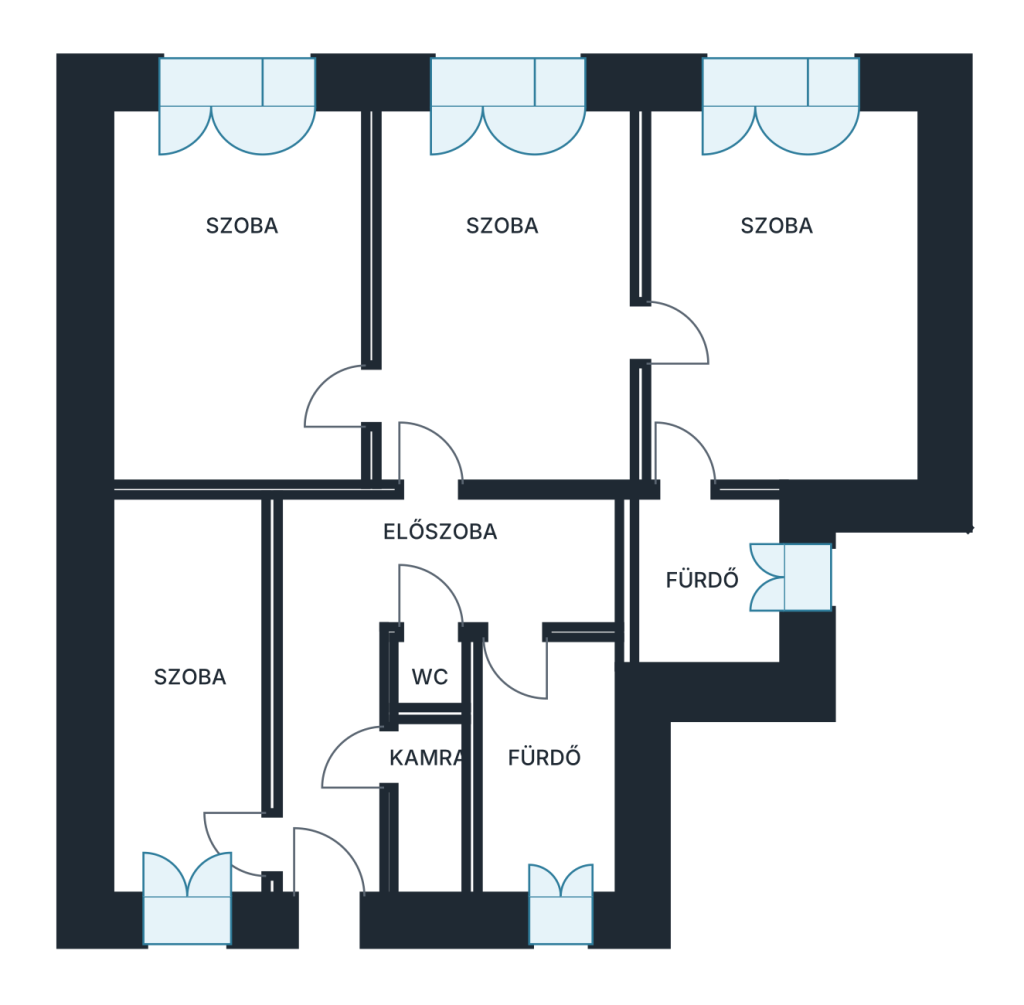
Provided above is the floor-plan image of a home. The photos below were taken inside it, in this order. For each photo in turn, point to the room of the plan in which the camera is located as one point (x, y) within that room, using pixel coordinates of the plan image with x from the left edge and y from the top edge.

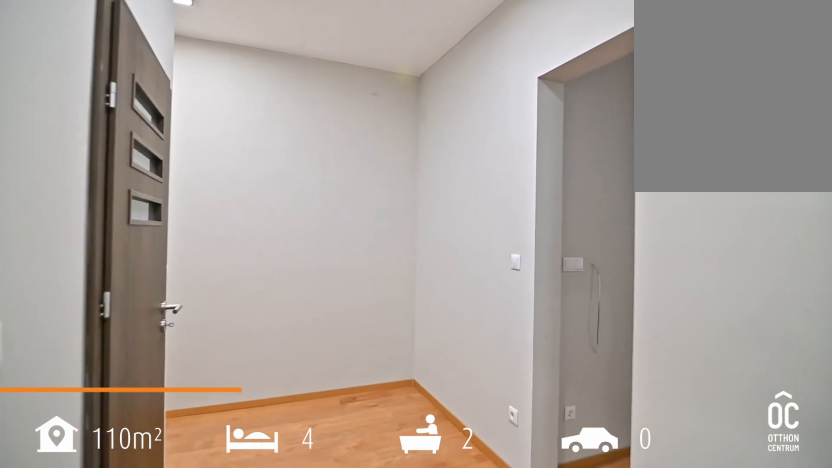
(339, 568)
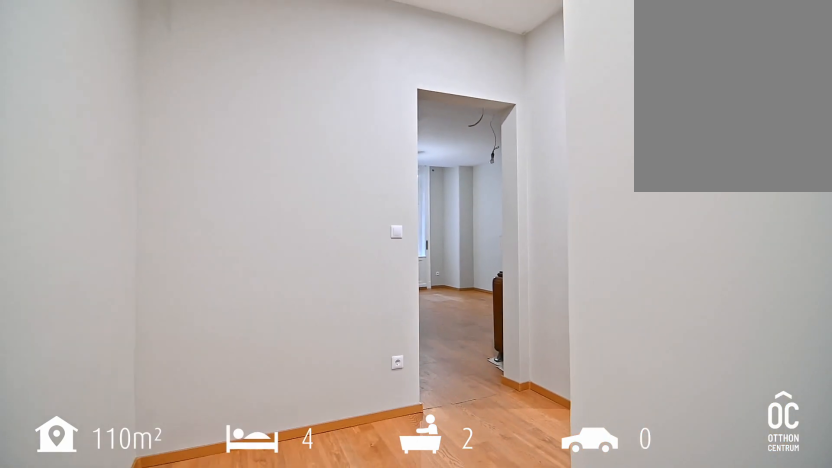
(339, 568)
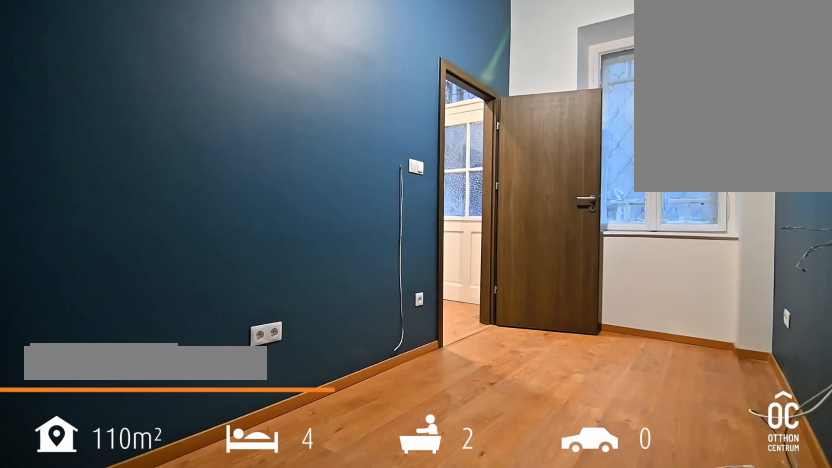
(186, 701)
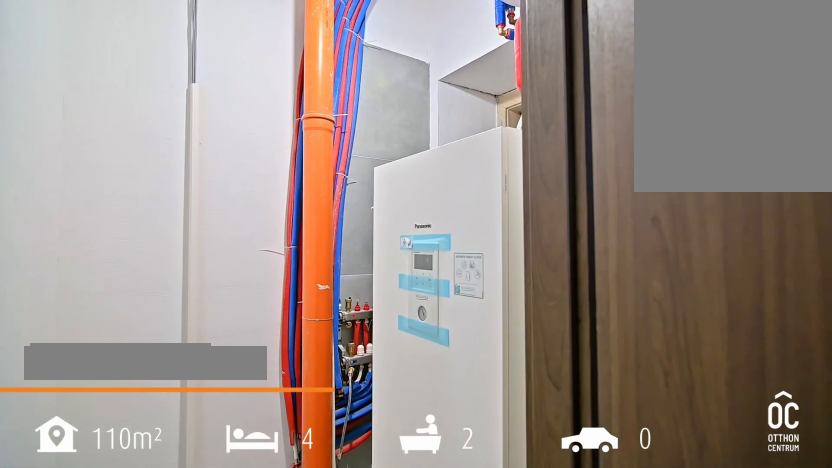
(431, 795)
